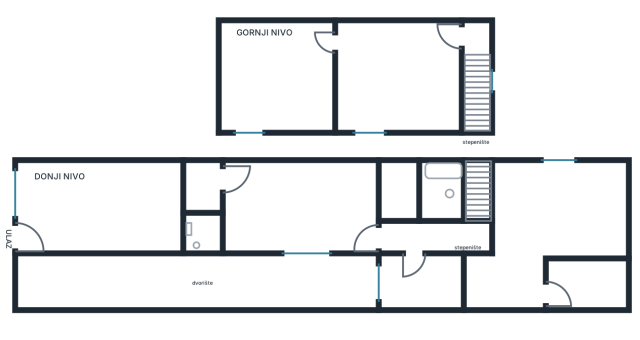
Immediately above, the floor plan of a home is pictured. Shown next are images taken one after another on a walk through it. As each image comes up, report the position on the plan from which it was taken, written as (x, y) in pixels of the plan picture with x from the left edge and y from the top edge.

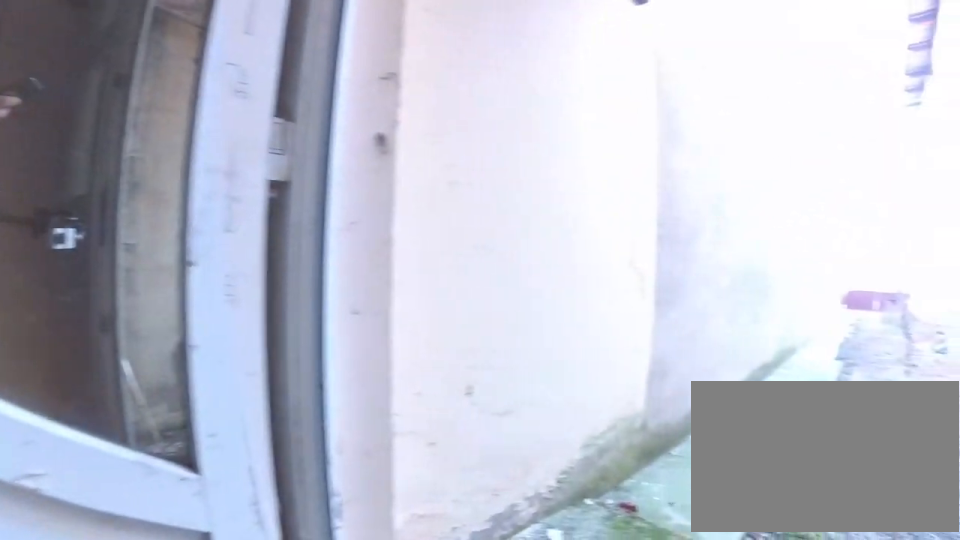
(412, 255)
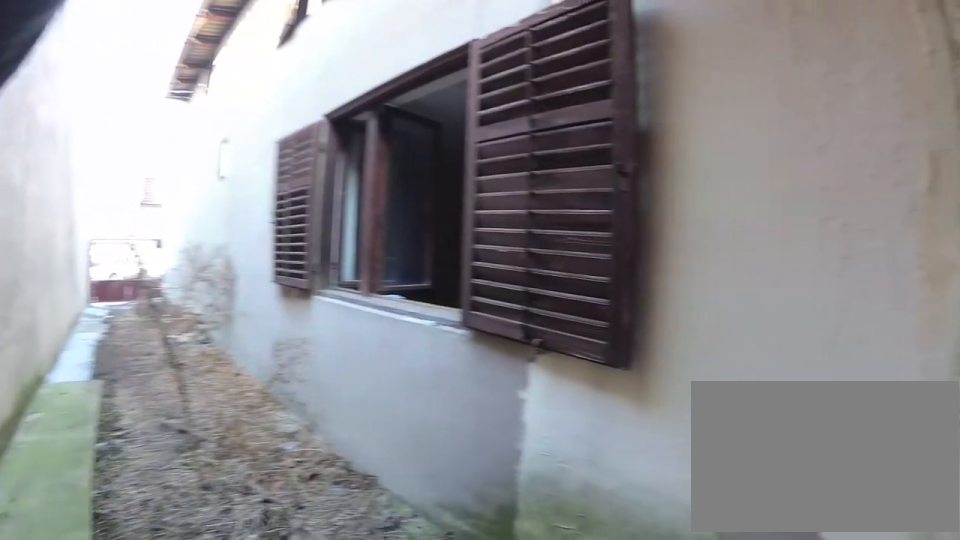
(337, 285)
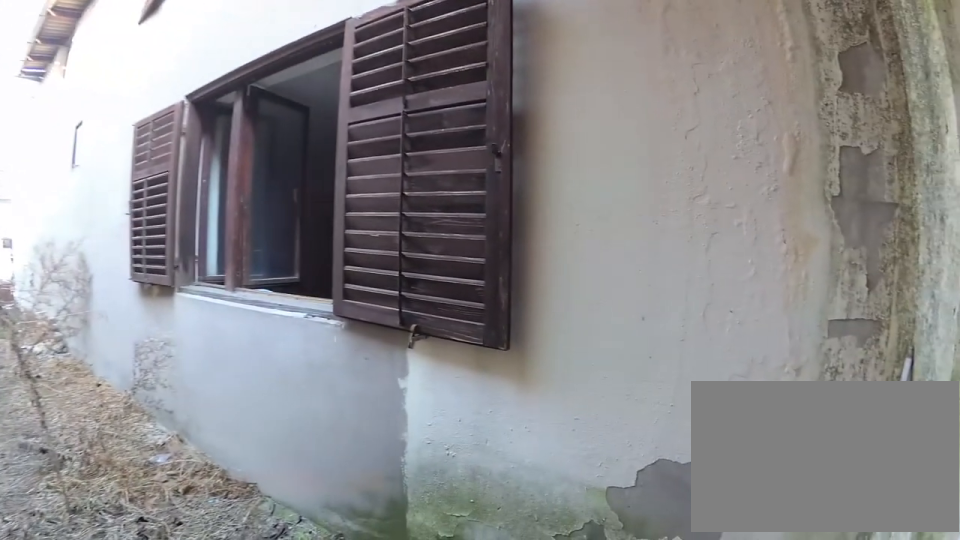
(332, 290)
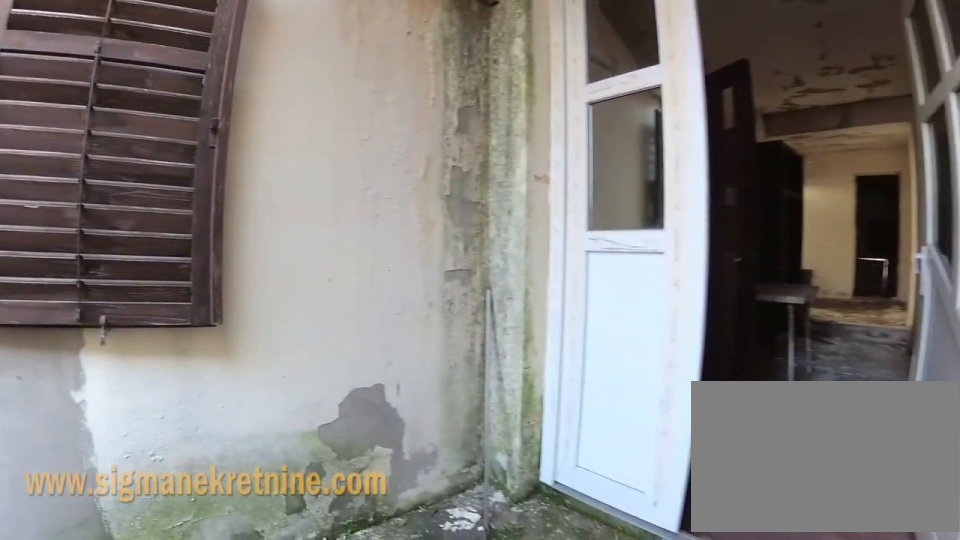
(311, 292)
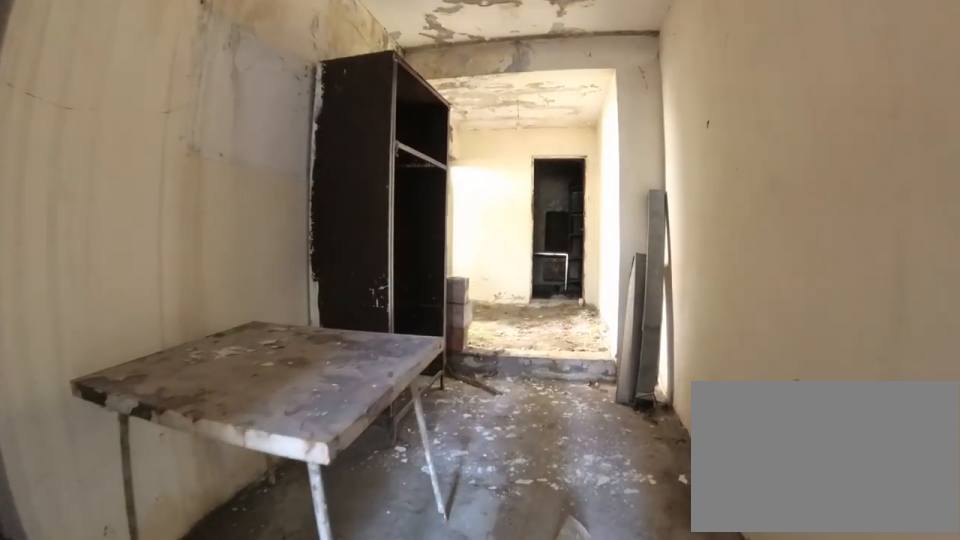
(398, 277)
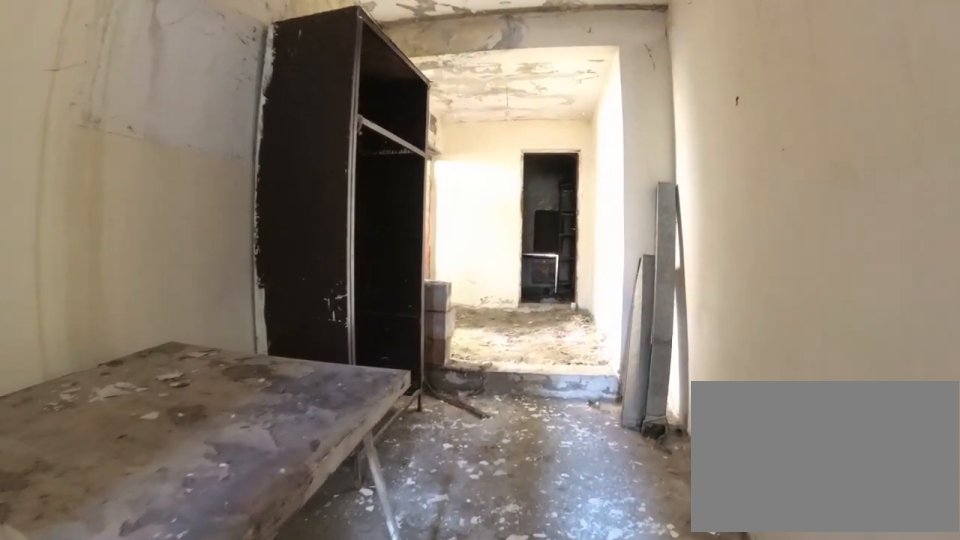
(411, 277)
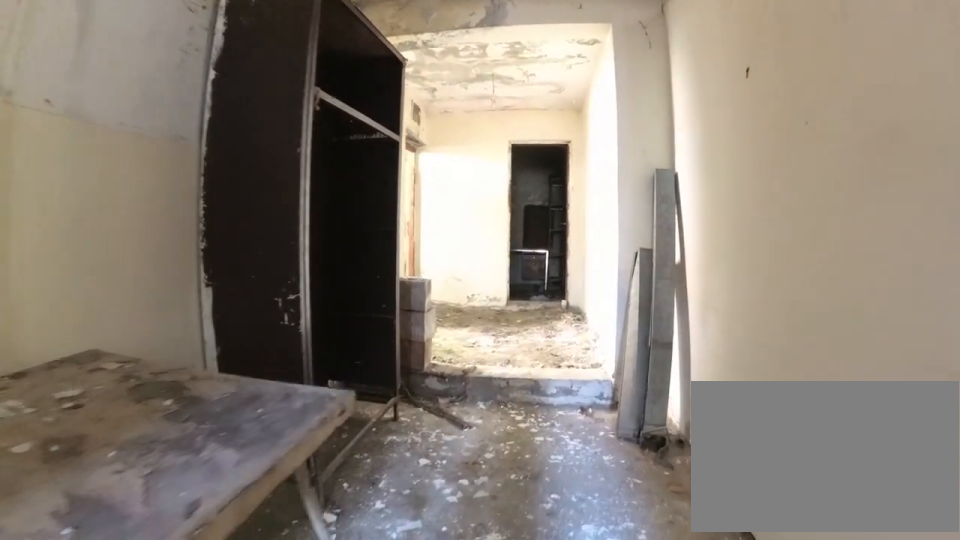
(418, 277)
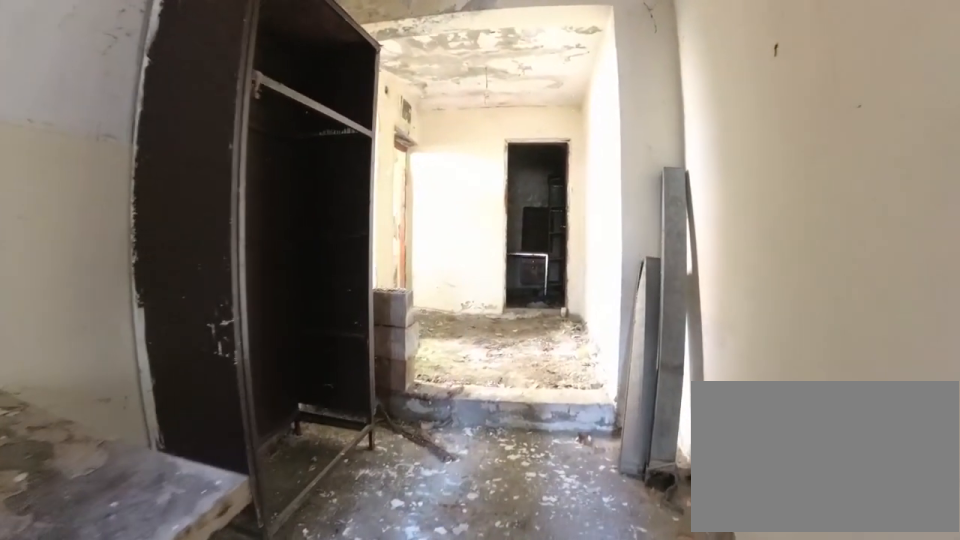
(424, 277)
